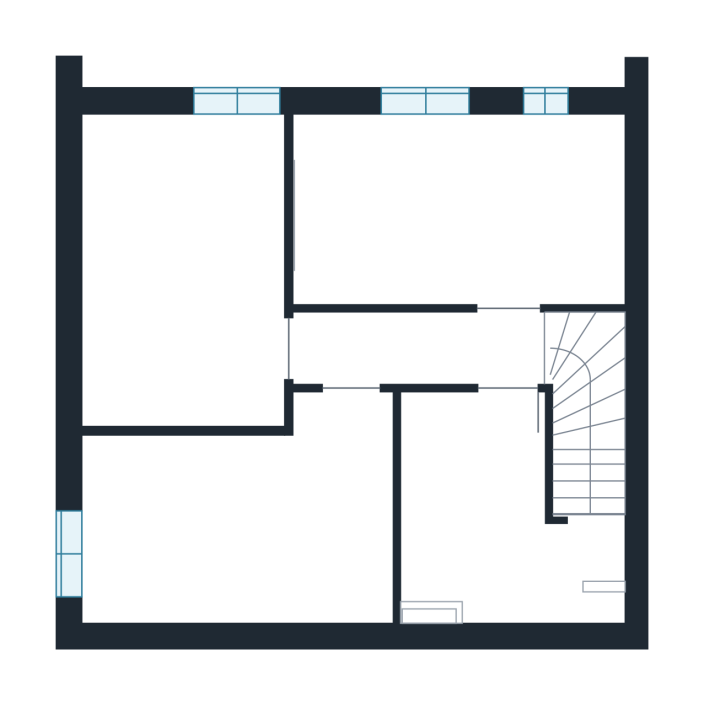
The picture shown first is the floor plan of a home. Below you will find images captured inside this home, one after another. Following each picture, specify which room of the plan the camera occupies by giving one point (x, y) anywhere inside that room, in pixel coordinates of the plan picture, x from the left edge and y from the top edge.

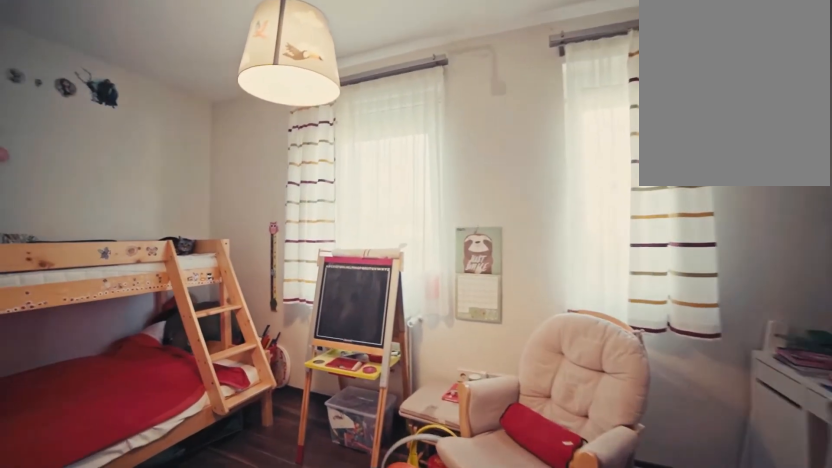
(419, 220)
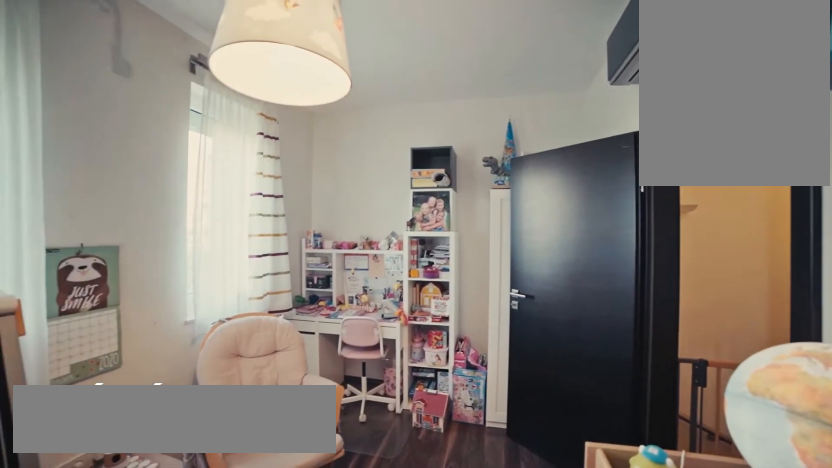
(362, 256)
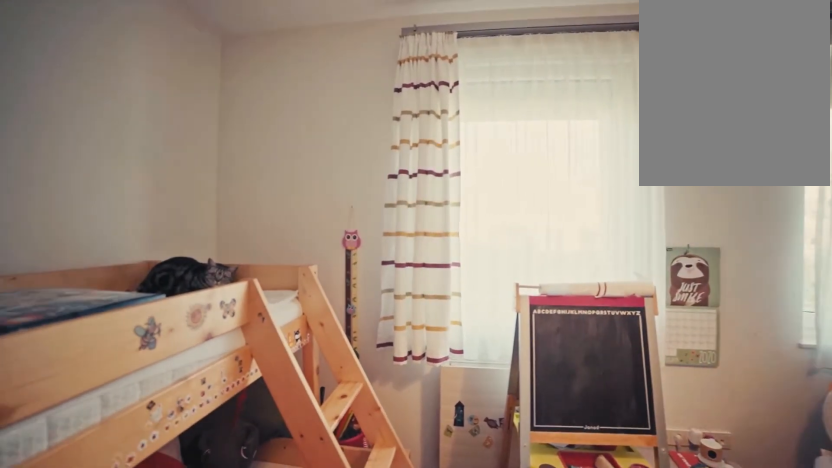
(362, 257)
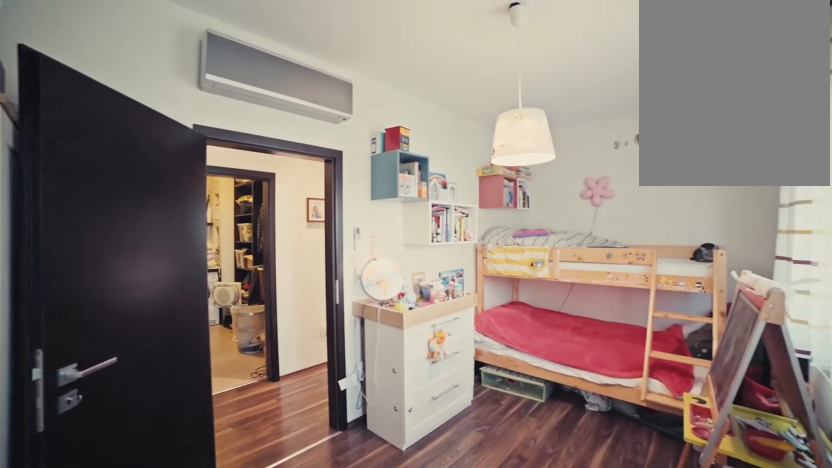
(578, 195)
